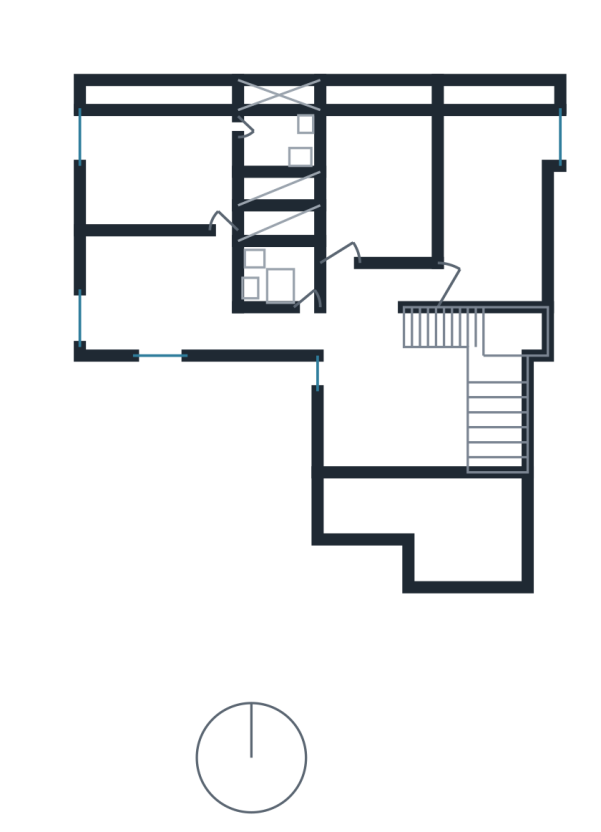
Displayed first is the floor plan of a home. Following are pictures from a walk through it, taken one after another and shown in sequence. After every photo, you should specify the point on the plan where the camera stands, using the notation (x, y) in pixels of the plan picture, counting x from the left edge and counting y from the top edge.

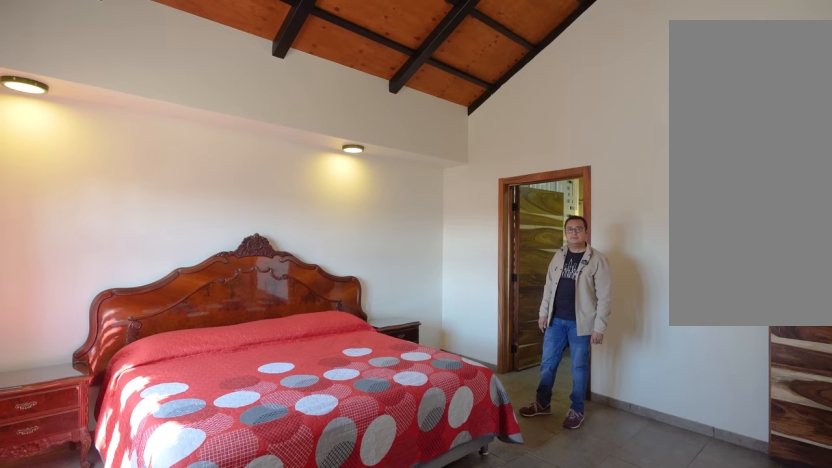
(162, 204)
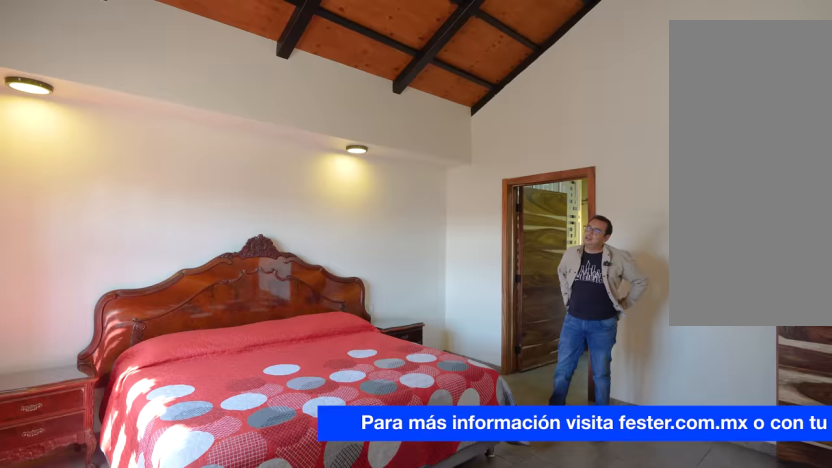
(164, 205)
